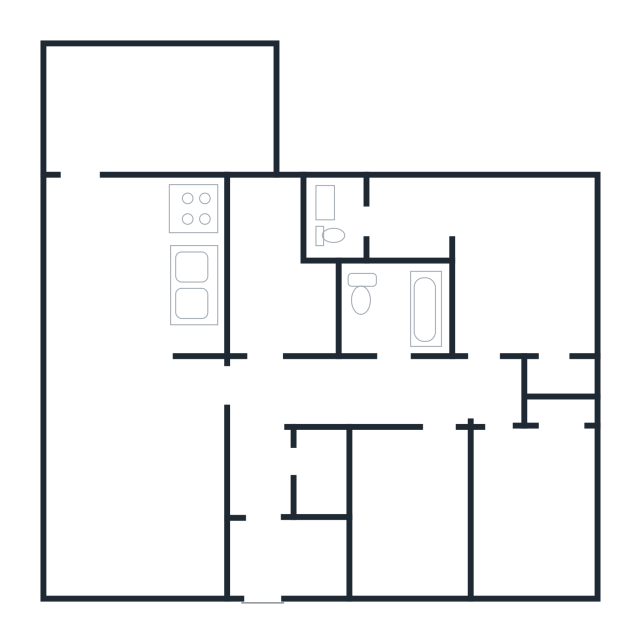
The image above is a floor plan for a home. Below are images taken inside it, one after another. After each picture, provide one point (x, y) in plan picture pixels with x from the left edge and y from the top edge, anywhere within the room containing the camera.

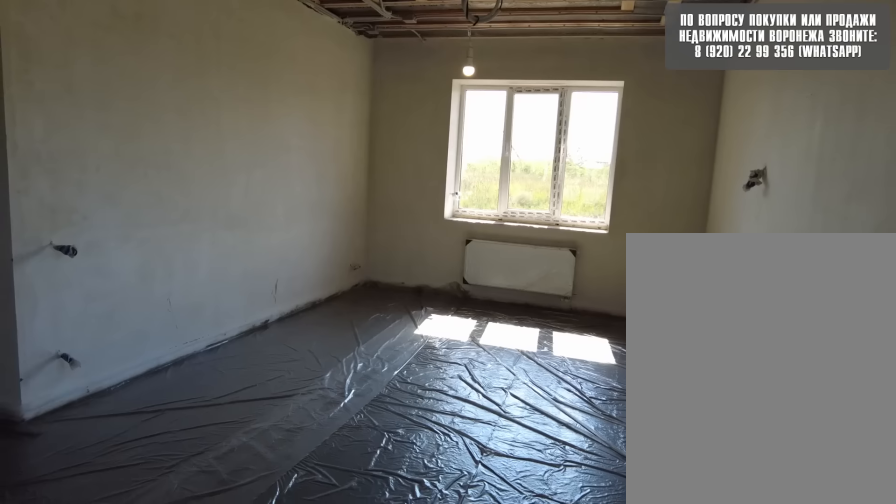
(107, 291)
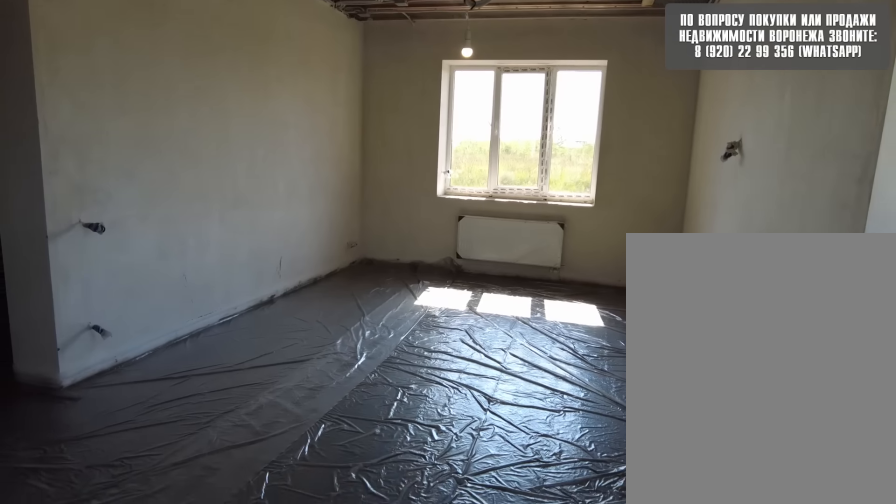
(109, 273)
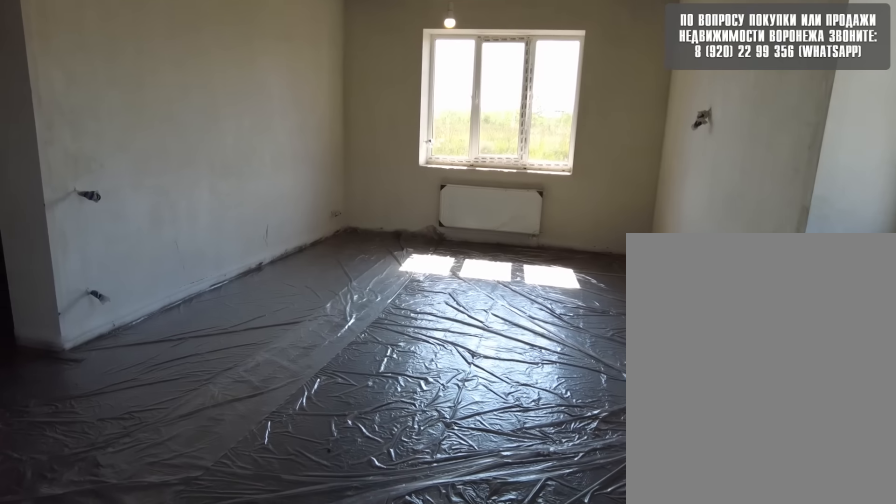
(109, 255)
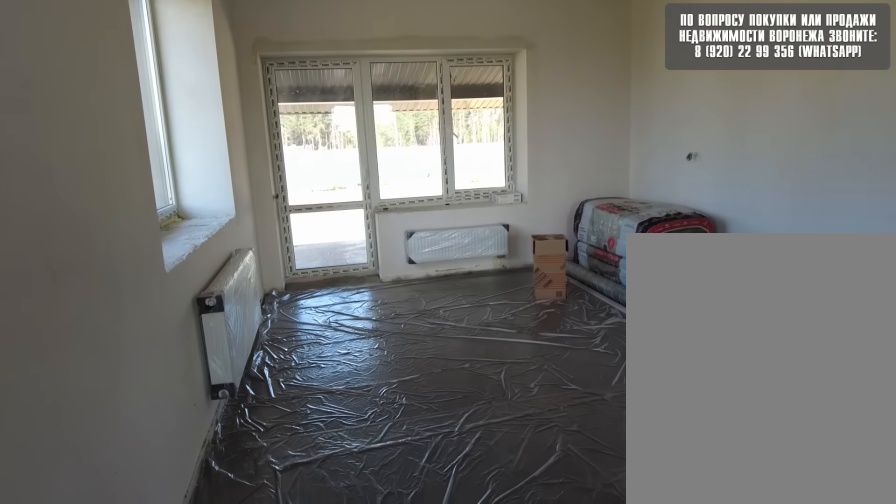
(109, 231)
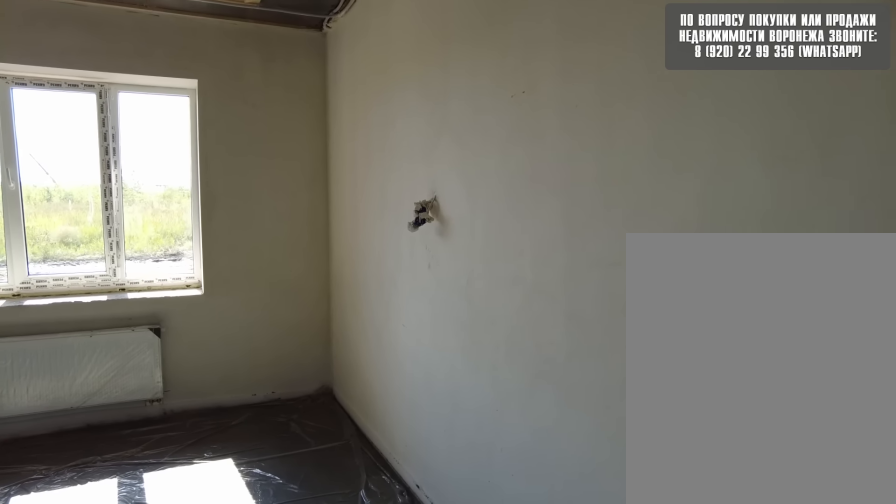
(110, 231)
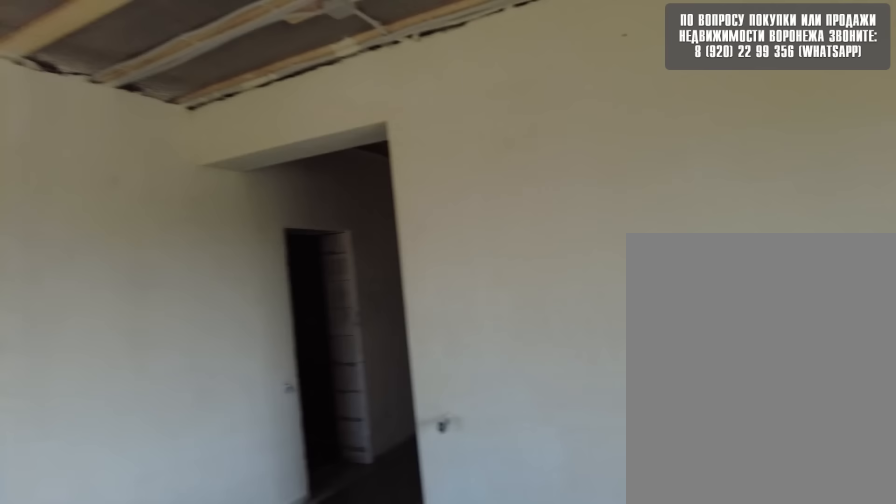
(109, 229)
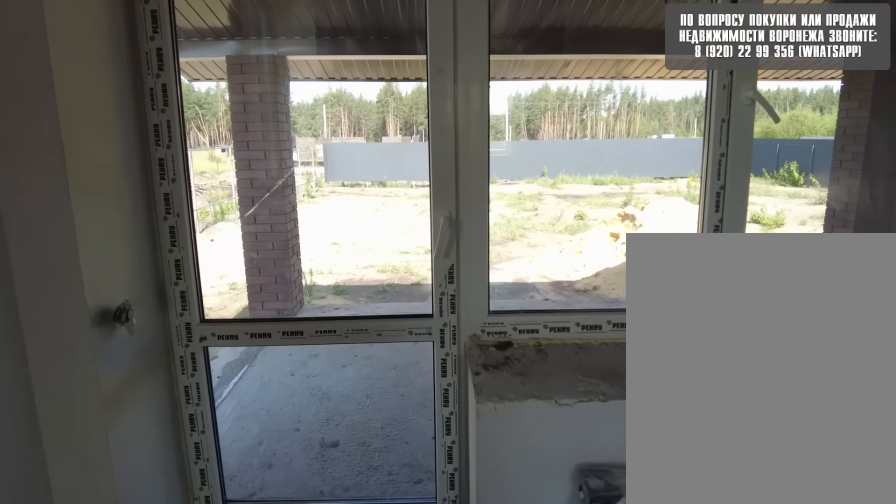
(112, 223)
